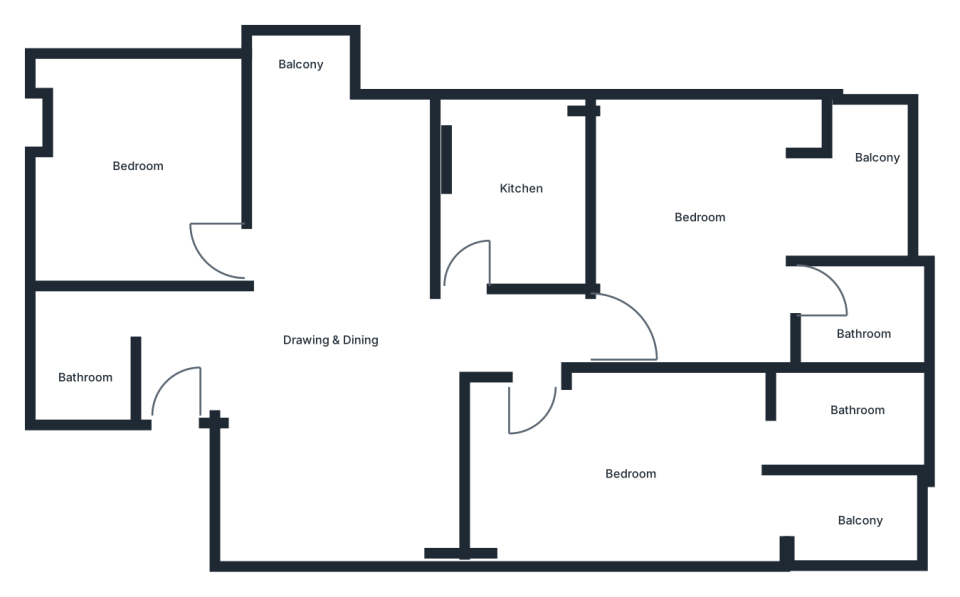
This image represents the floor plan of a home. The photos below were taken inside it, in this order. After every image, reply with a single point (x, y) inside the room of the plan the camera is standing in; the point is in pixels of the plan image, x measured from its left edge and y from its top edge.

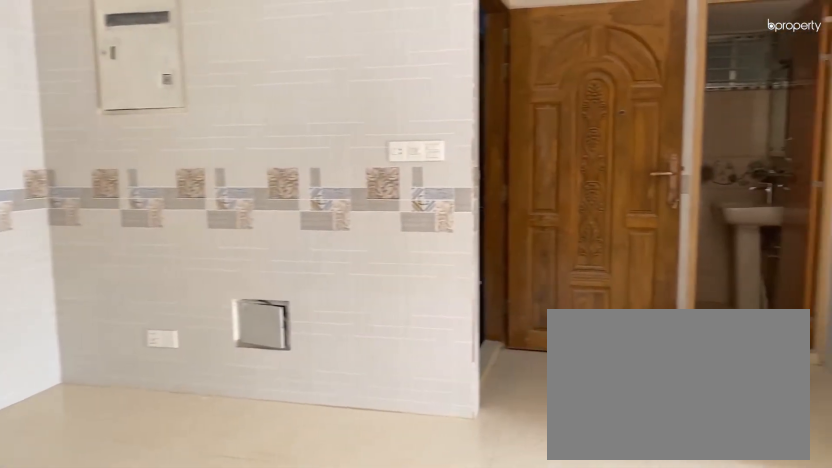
(327, 357)
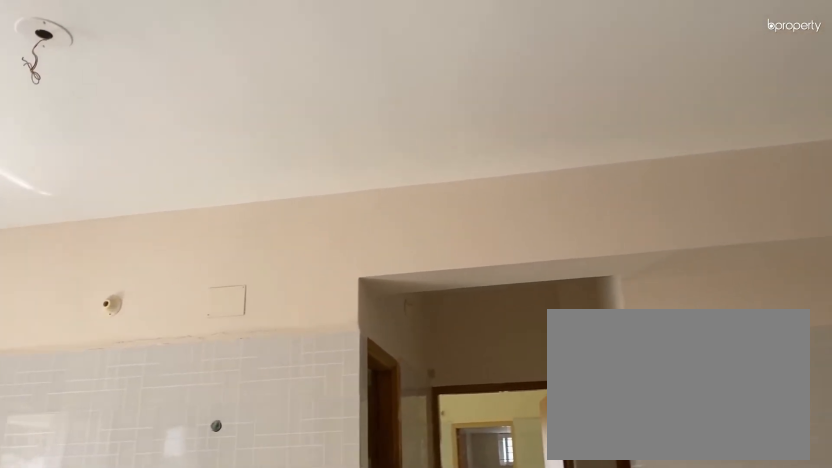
(325, 347)
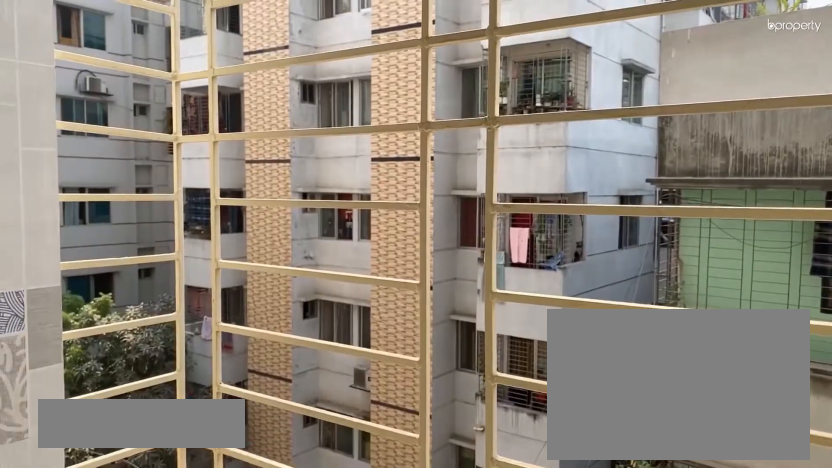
(299, 69)
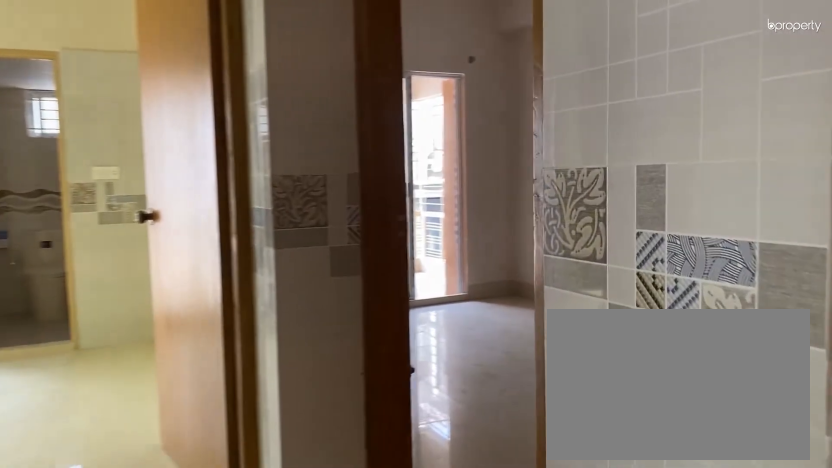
(369, 323)
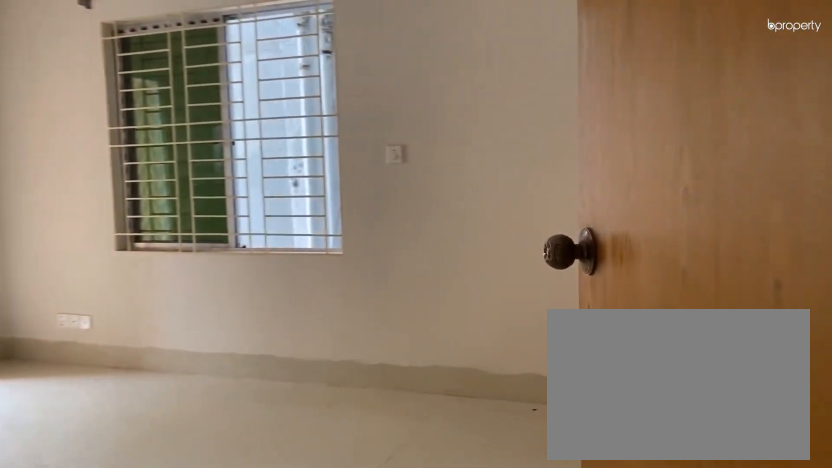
(530, 419)
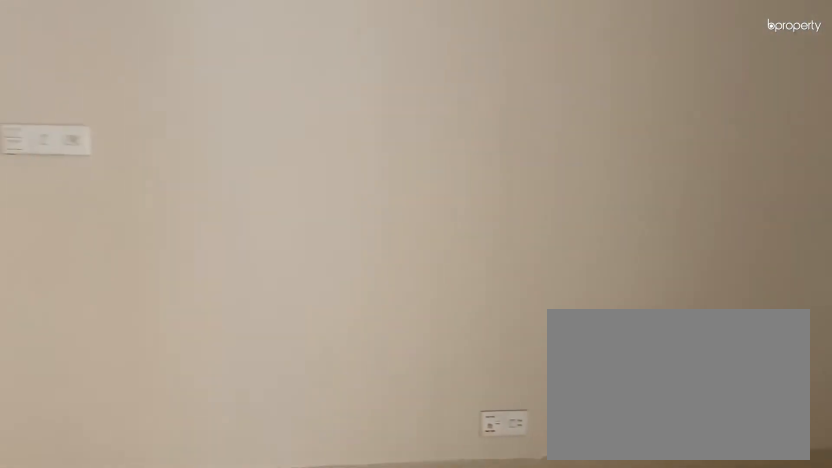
(672, 469)
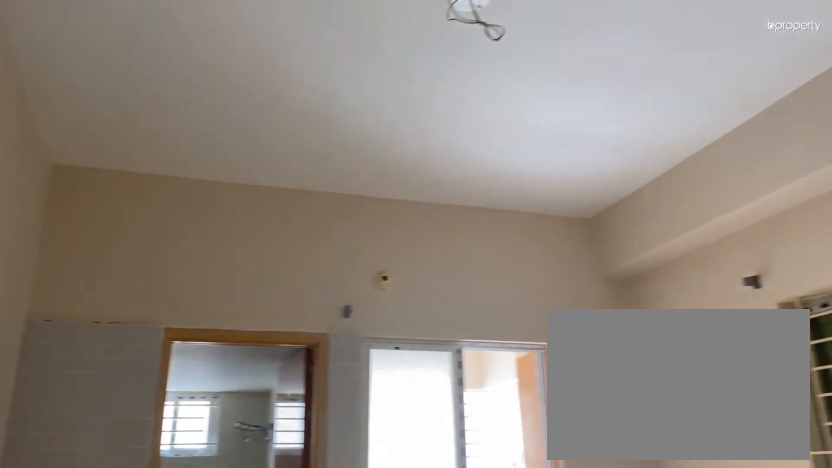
(672, 469)
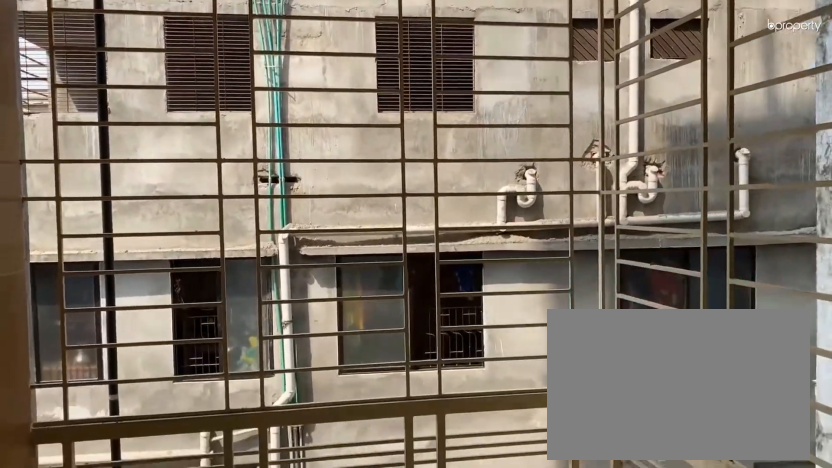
(851, 513)
